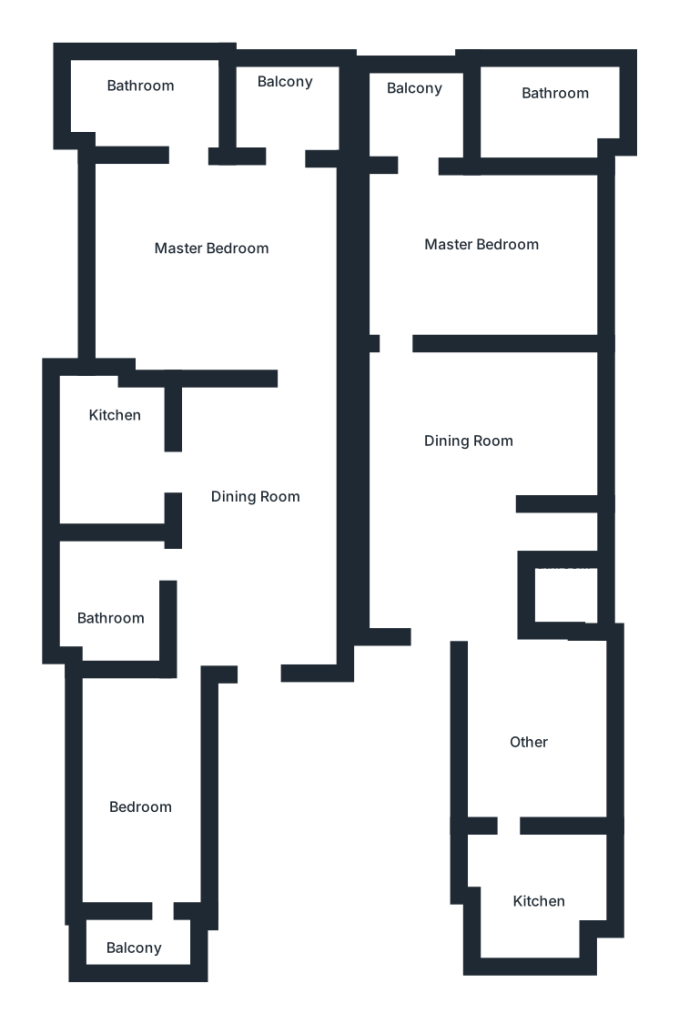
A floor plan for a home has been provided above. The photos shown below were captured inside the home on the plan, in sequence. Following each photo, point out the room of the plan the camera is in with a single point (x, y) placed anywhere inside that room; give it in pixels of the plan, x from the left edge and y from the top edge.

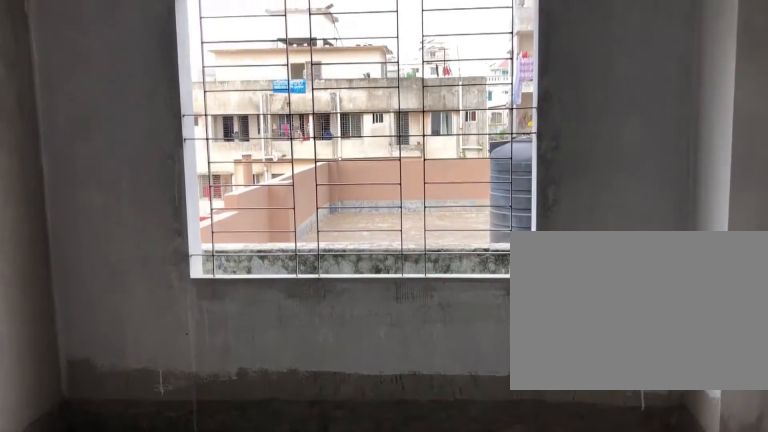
(456, 248)
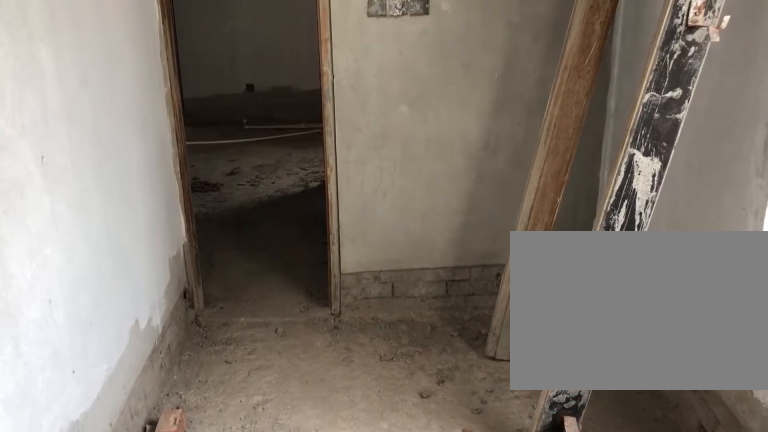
(544, 723)
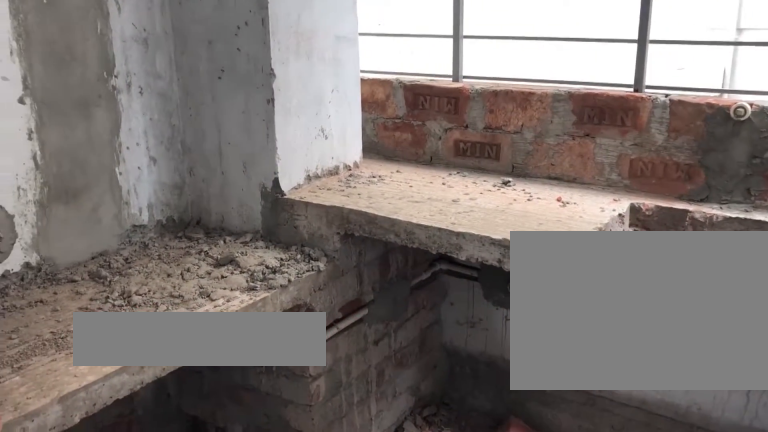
(537, 893)
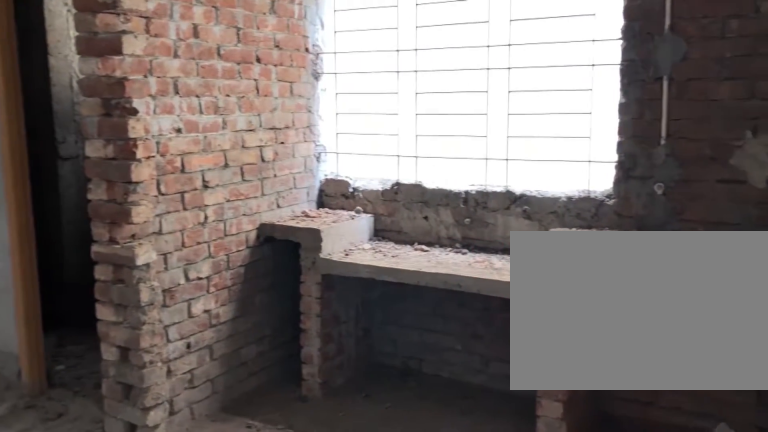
(233, 482)
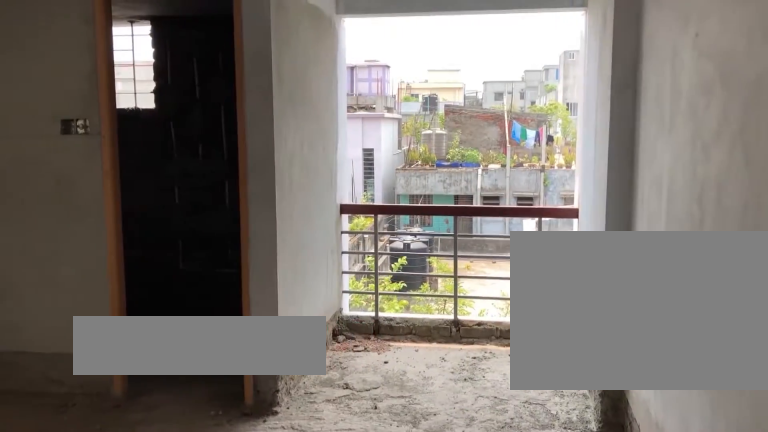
(210, 276)
